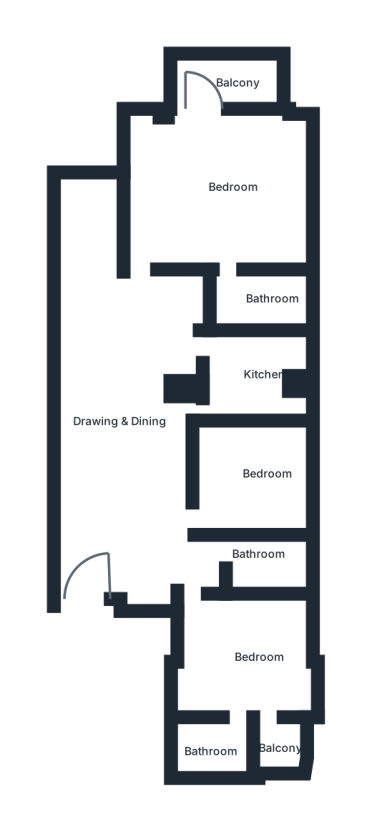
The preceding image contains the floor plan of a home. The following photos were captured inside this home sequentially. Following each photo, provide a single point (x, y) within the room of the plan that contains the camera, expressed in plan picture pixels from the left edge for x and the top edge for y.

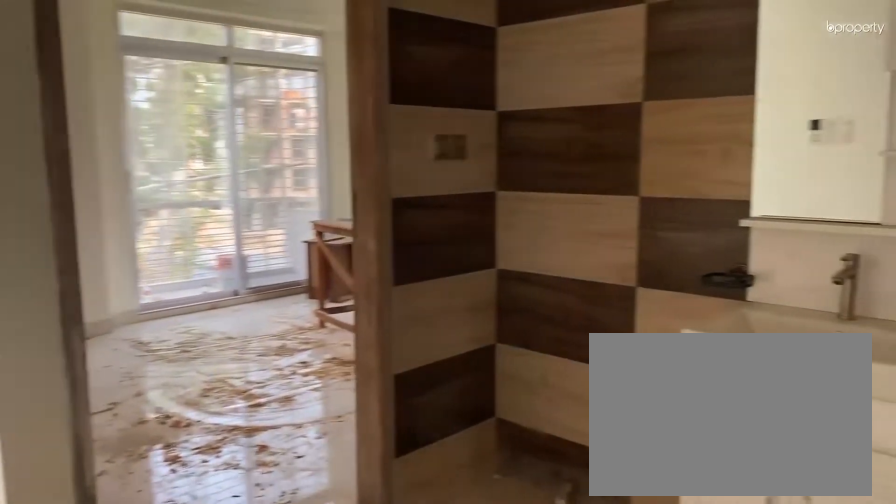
(124, 459)
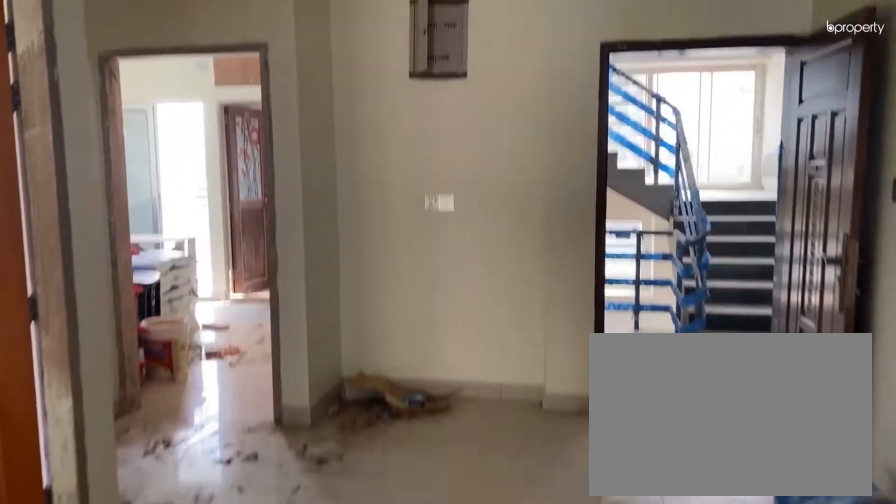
(124, 459)
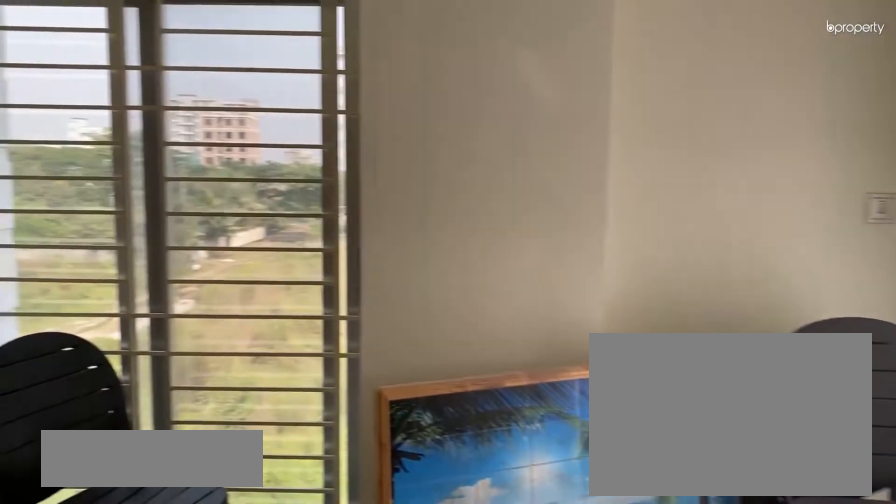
(252, 682)
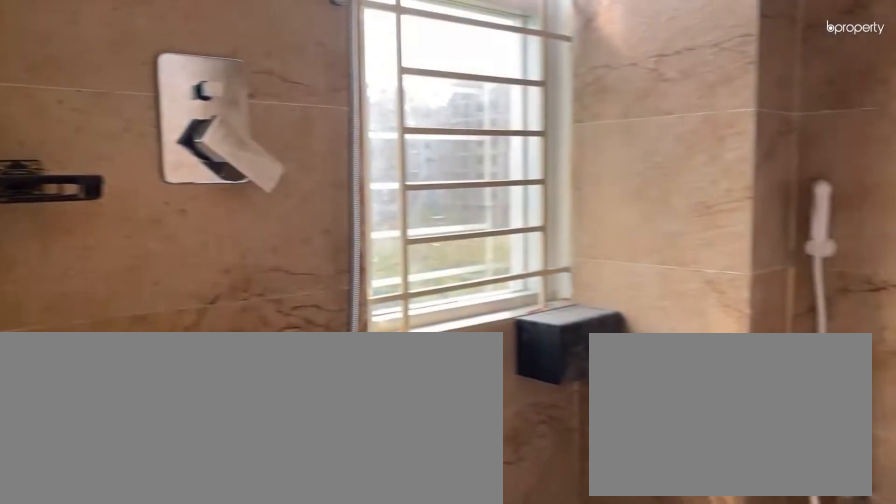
(221, 755)
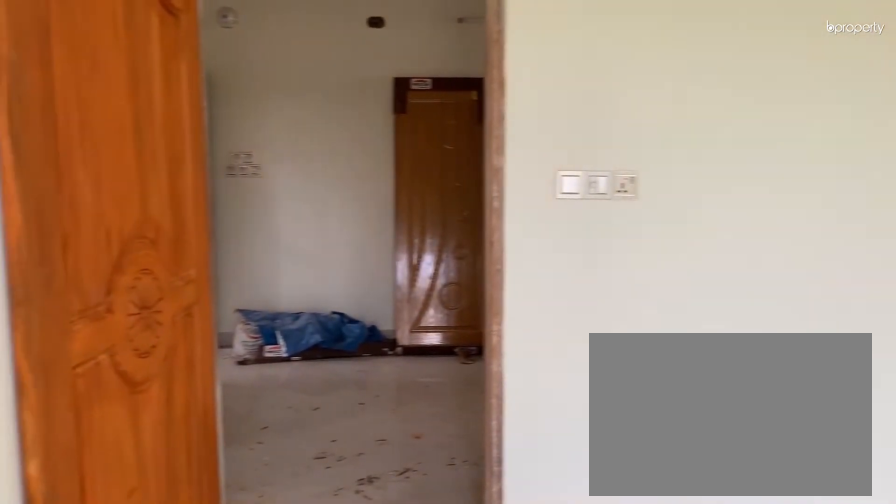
(242, 471)
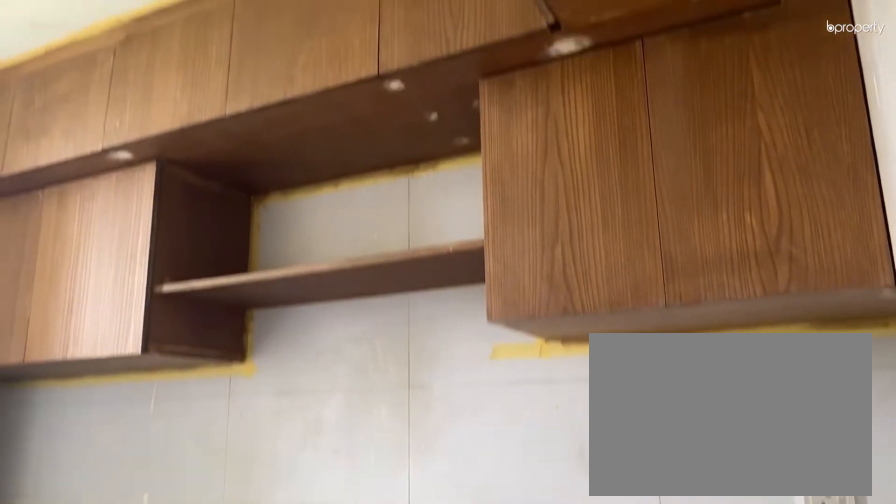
(250, 367)
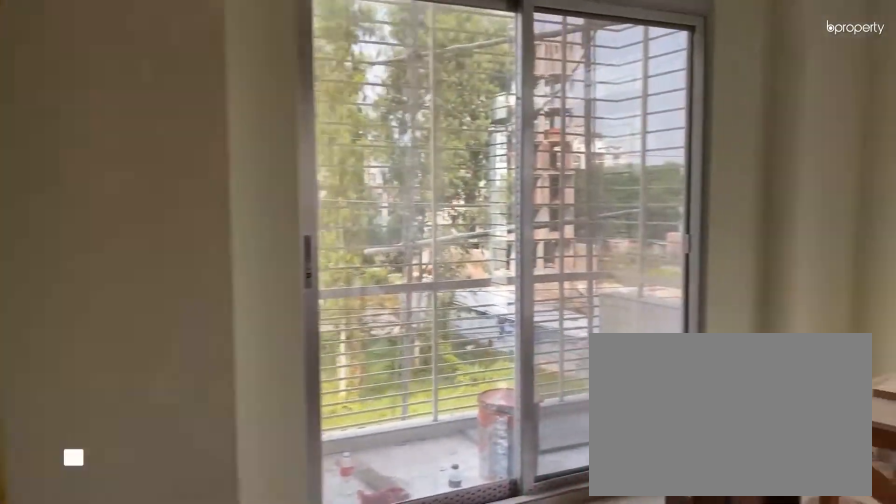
(228, 180)
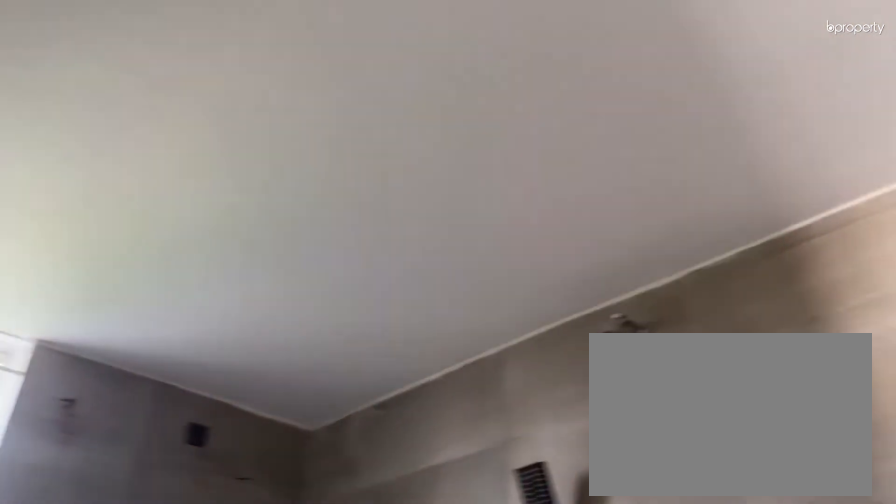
(244, 296)
